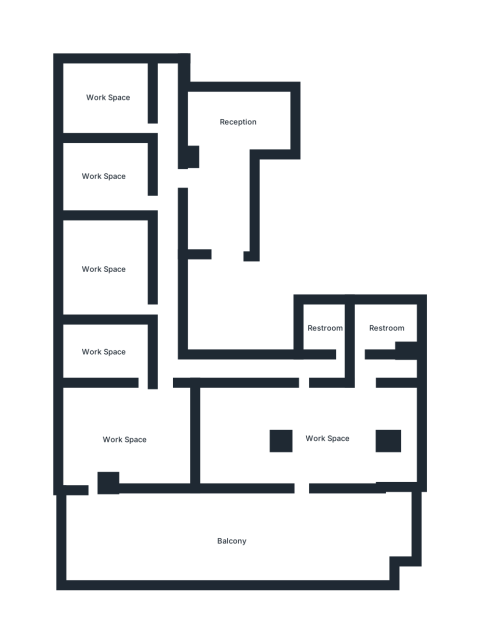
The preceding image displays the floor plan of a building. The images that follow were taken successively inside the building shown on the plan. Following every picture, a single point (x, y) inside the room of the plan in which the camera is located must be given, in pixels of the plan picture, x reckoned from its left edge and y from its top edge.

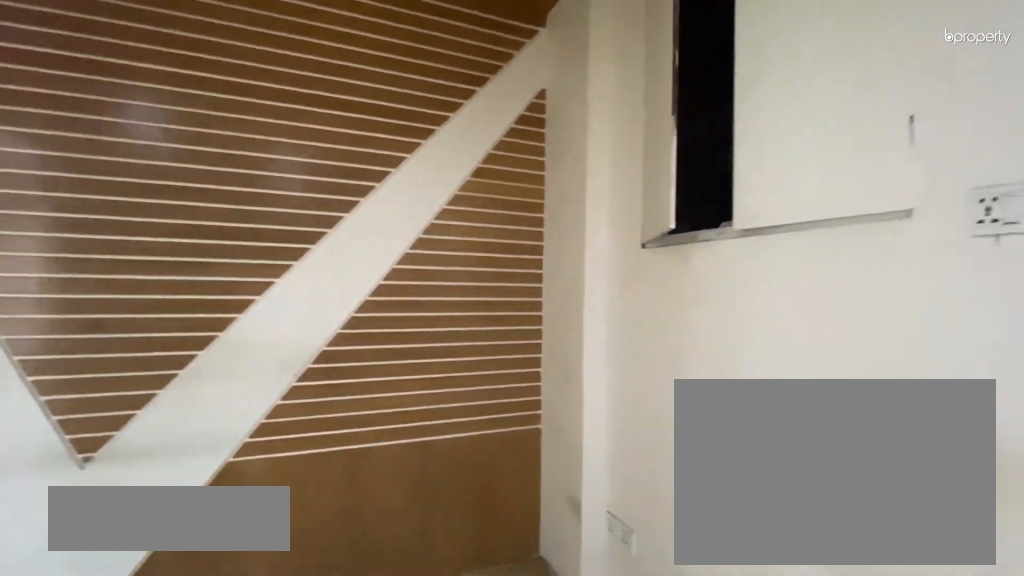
(224, 127)
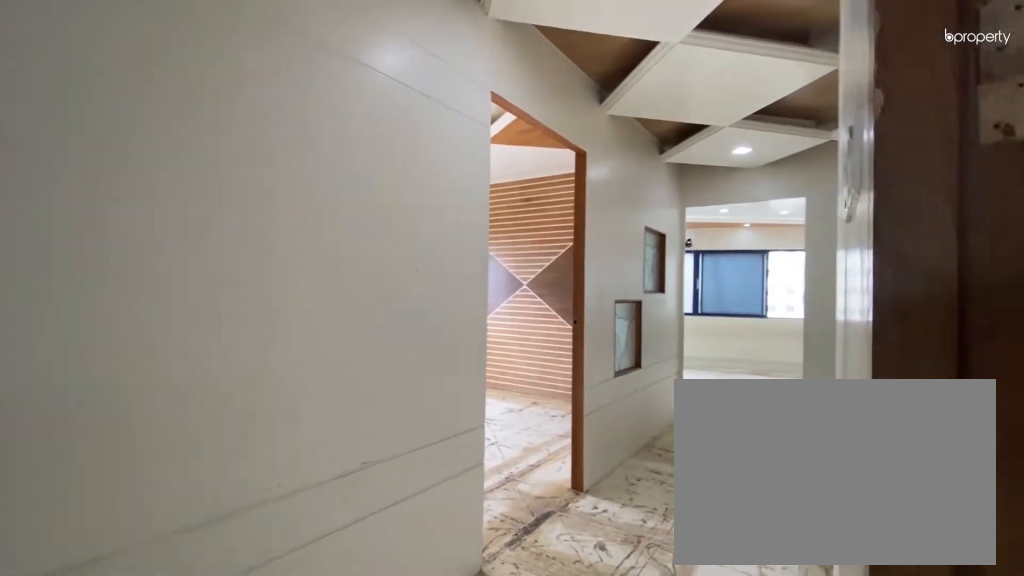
(168, 156)
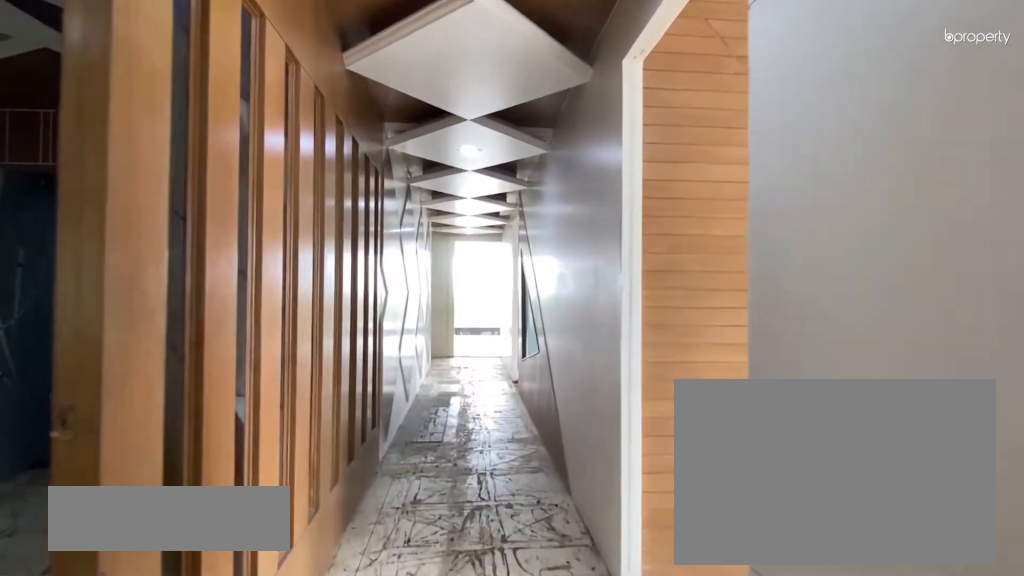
(167, 316)
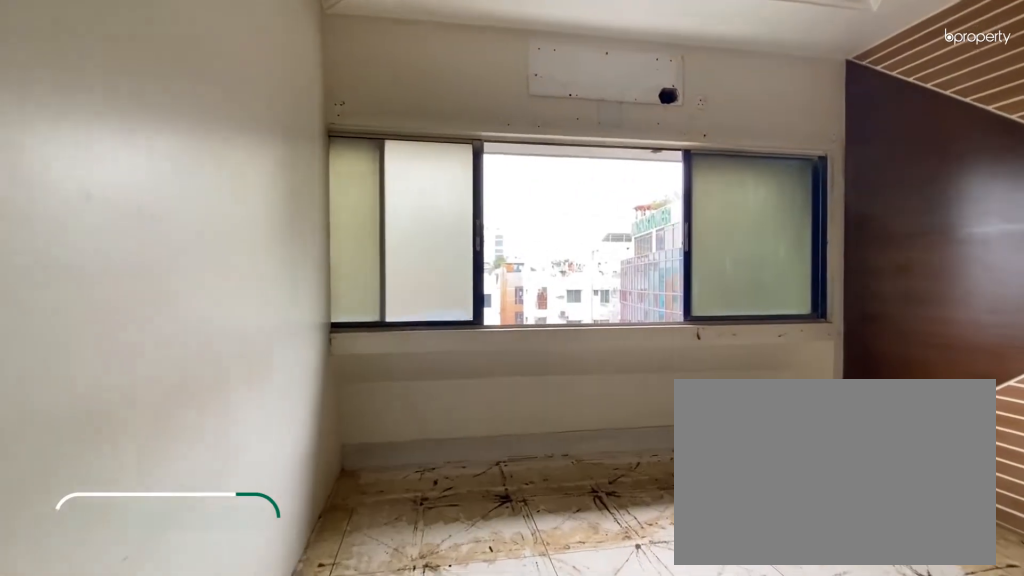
(107, 97)
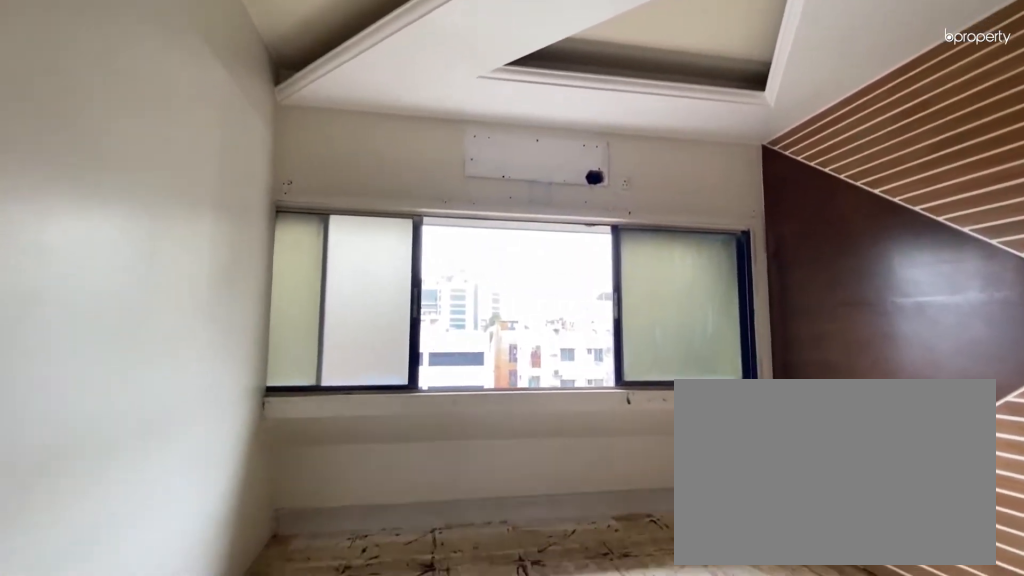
(107, 97)
